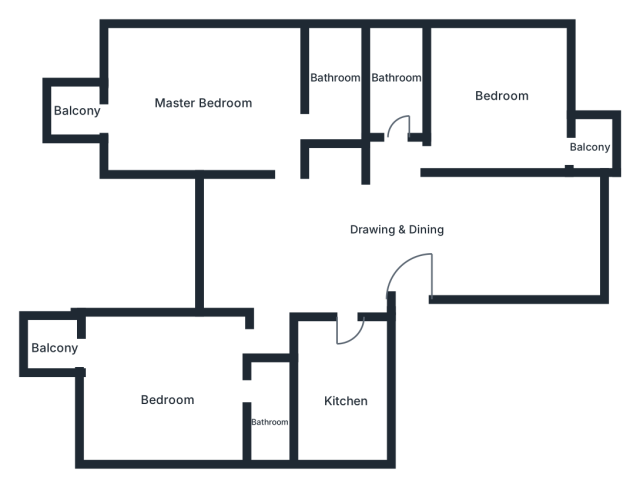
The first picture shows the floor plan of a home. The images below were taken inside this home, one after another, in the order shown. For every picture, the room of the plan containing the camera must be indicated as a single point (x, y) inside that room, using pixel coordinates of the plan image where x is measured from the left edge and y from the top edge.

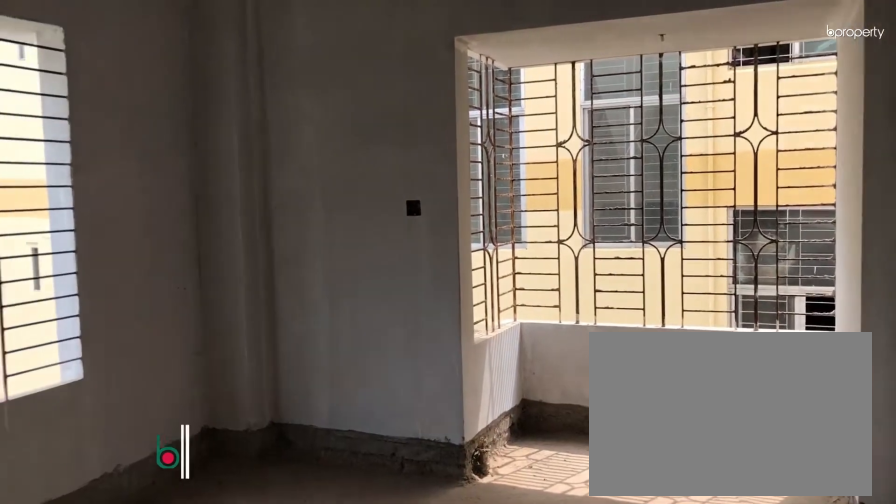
(496, 97)
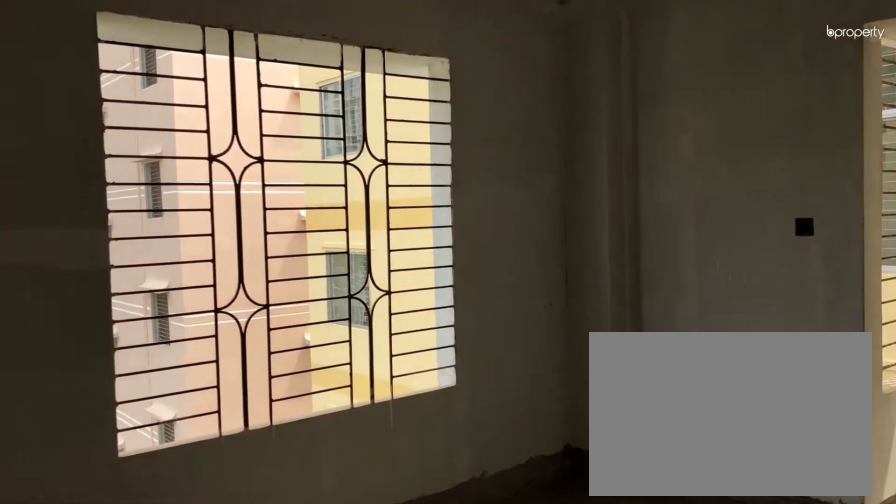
(496, 97)
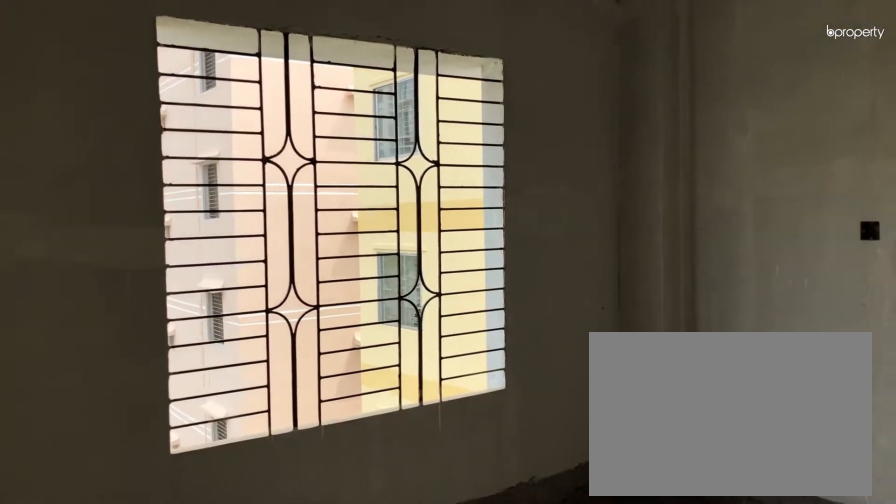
(496, 97)
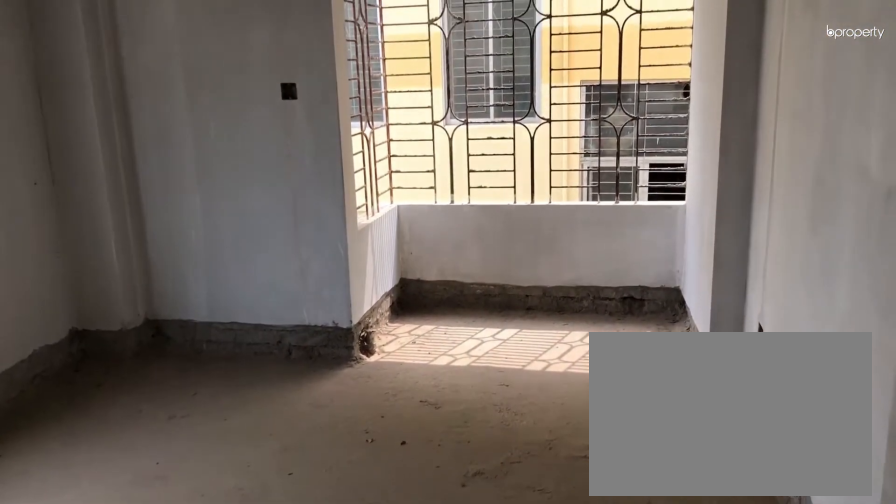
(496, 97)
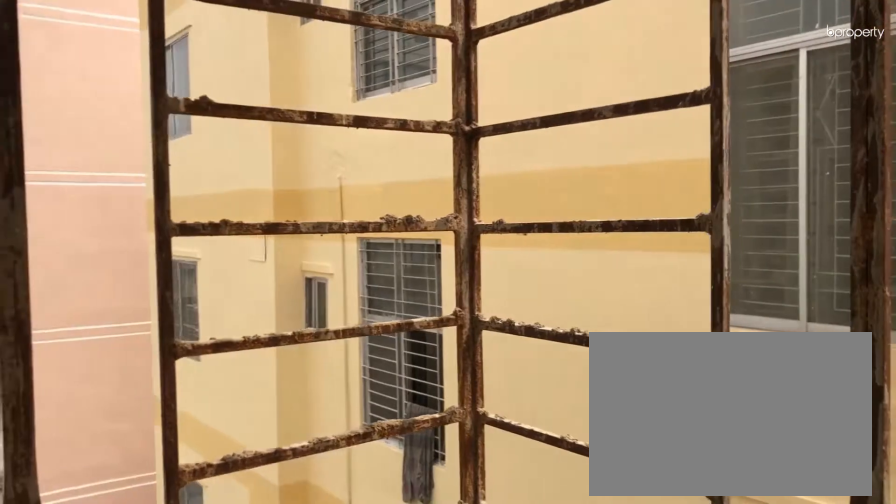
(593, 141)
